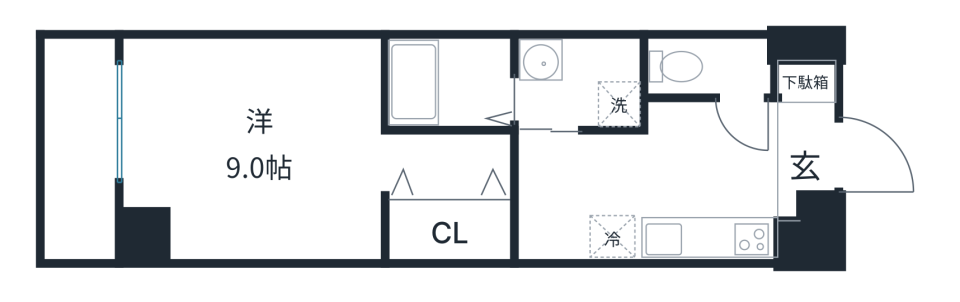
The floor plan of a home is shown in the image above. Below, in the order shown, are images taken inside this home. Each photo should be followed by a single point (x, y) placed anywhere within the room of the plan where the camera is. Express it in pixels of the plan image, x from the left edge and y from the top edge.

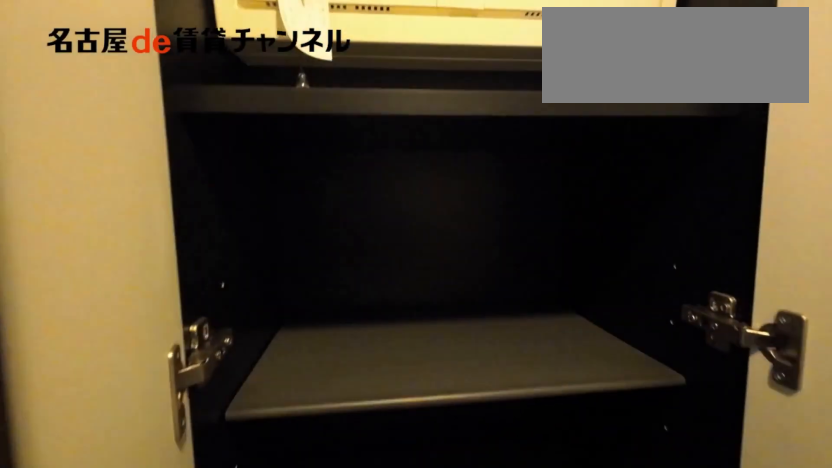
(805, 142)
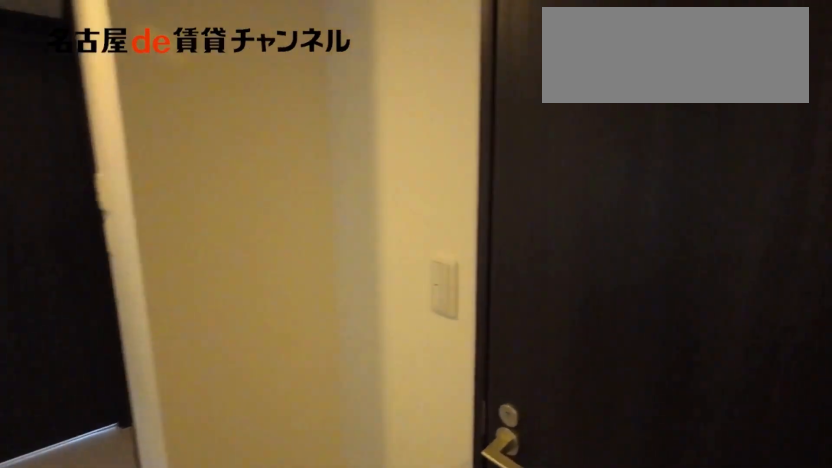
(805, 142)
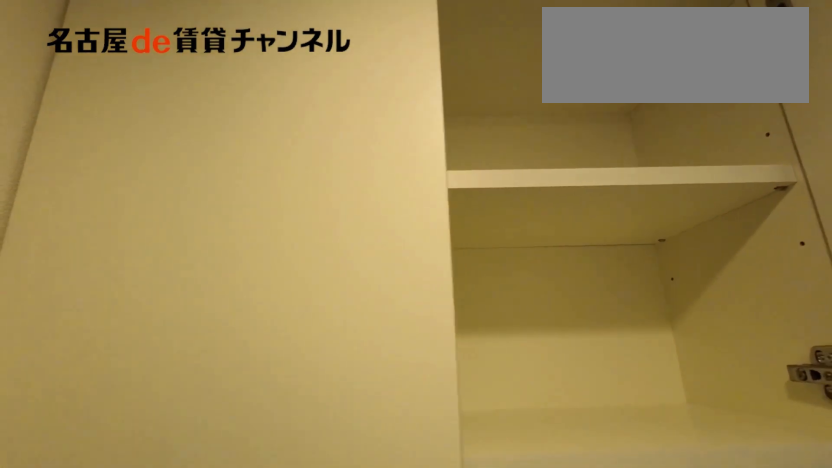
(709, 67)
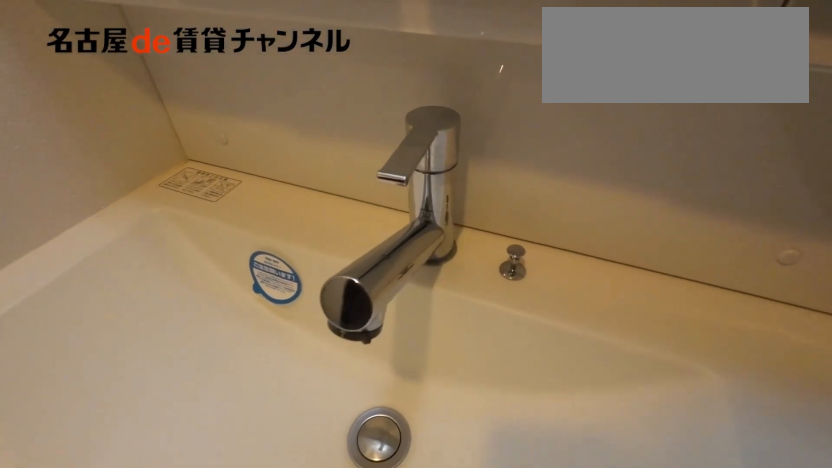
(581, 82)
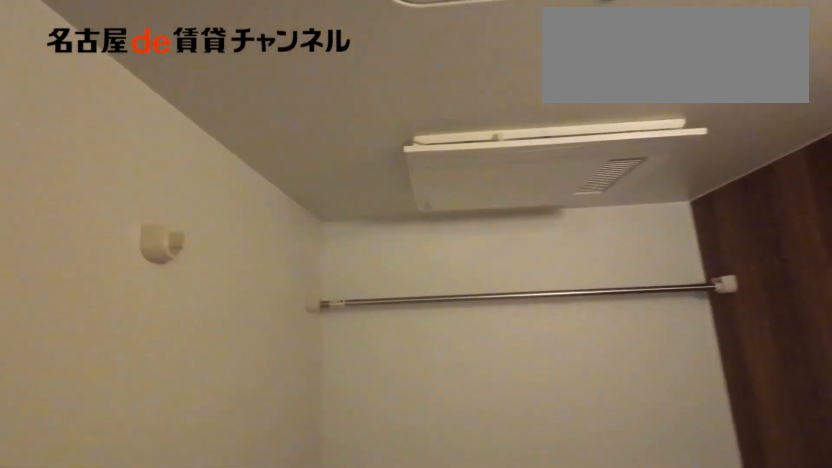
(449, 82)
